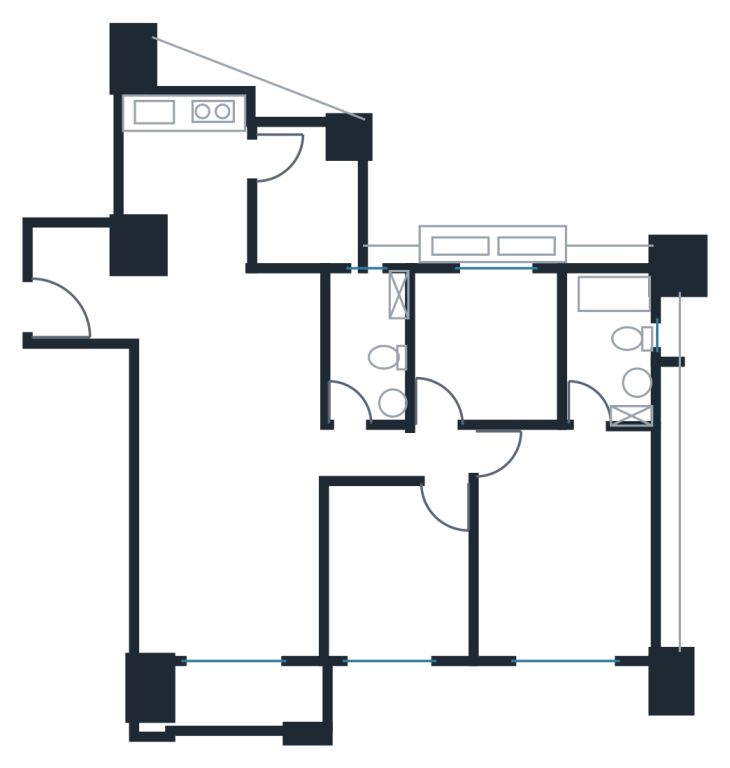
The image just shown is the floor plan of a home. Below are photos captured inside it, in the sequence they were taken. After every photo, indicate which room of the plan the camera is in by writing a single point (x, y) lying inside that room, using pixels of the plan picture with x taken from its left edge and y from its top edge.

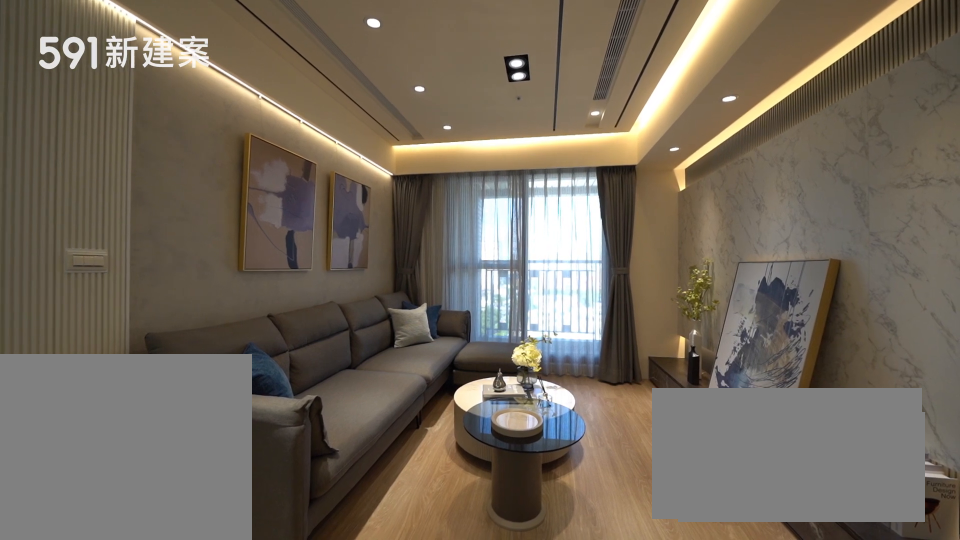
(231, 574)
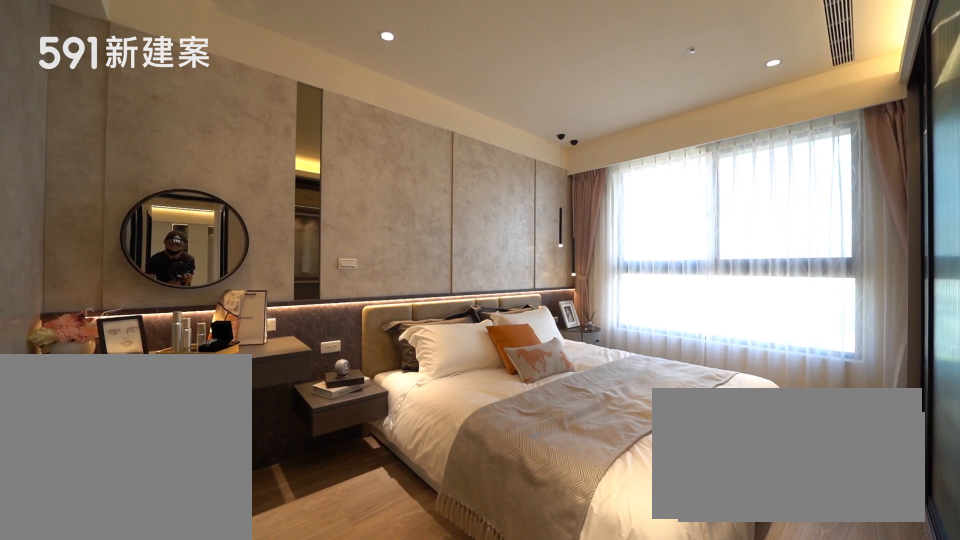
(565, 548)
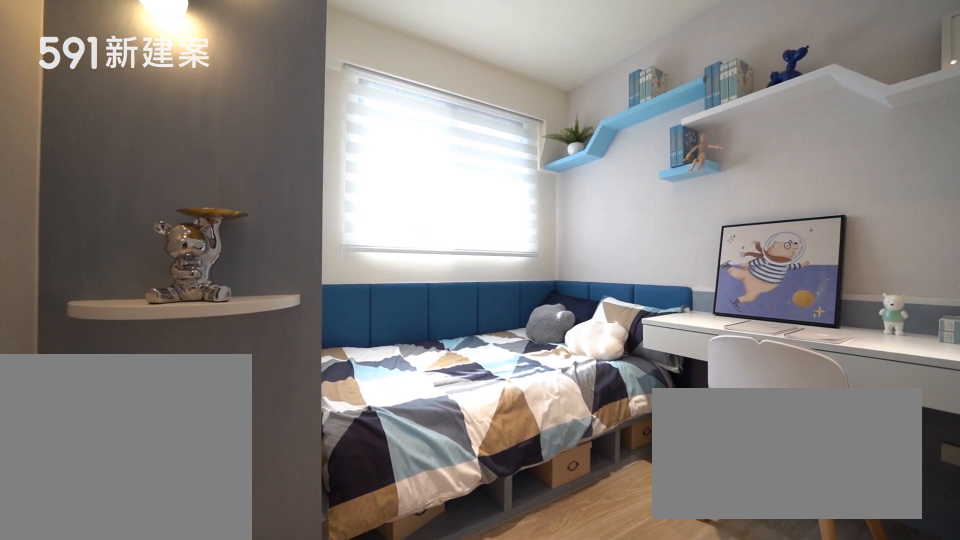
(490, 345)
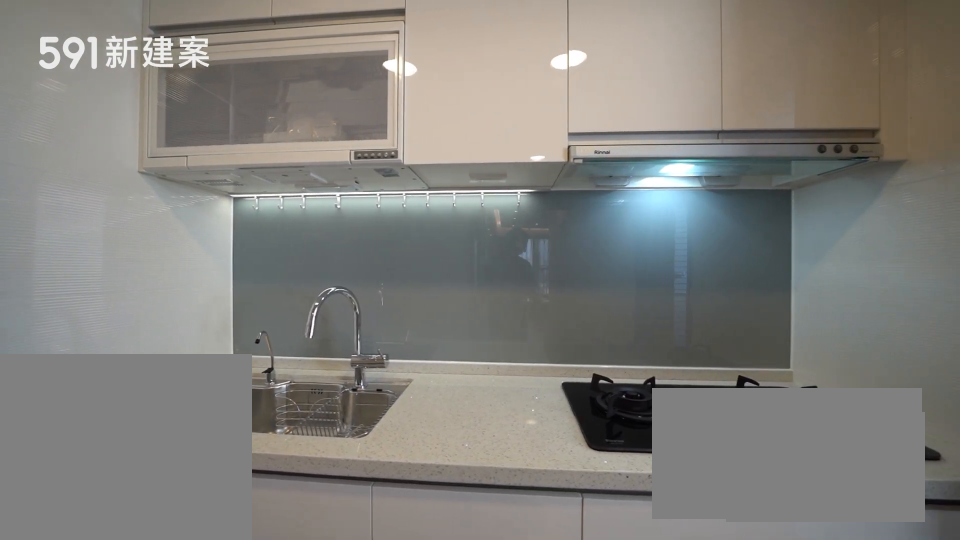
(185, 167)
